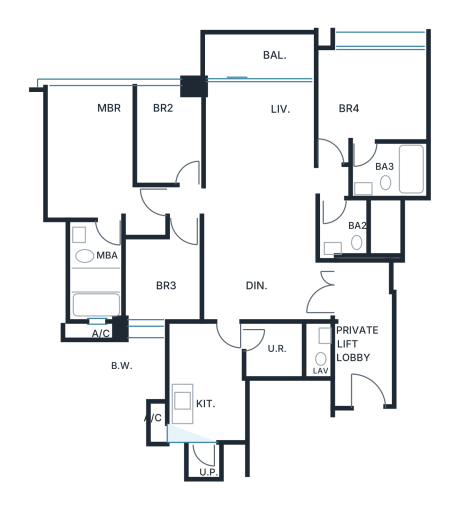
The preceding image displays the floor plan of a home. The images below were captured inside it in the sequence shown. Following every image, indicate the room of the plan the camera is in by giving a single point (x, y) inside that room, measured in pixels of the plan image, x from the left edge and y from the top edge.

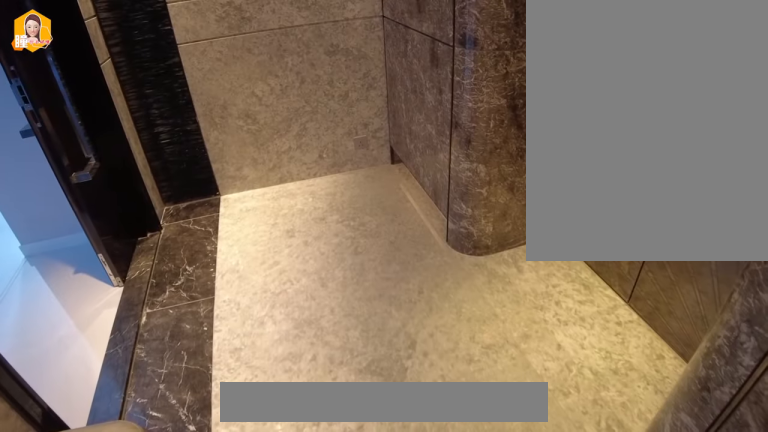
(363, 335)
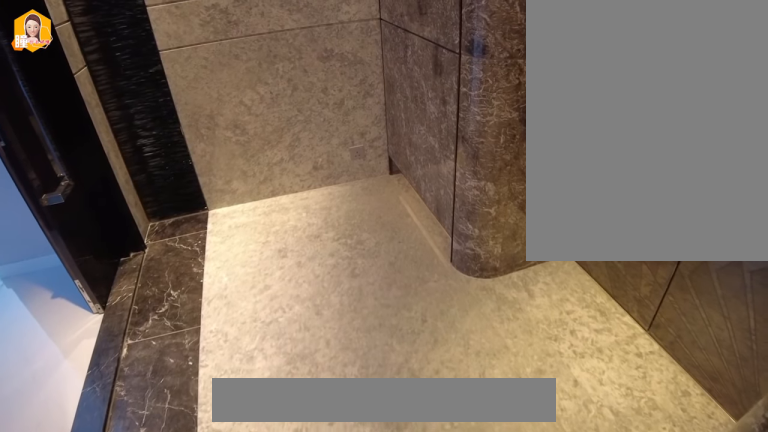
(363, 335)
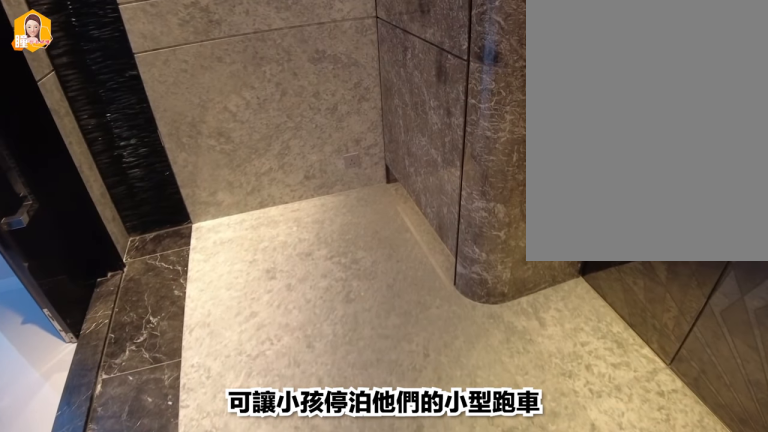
(363, 335)
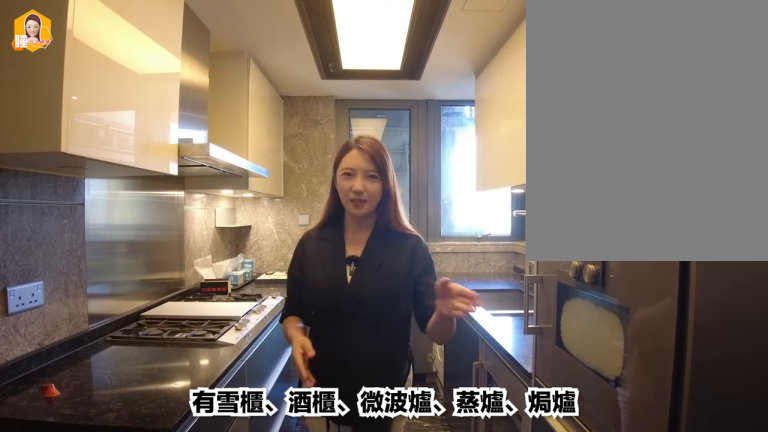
(208, 383)
